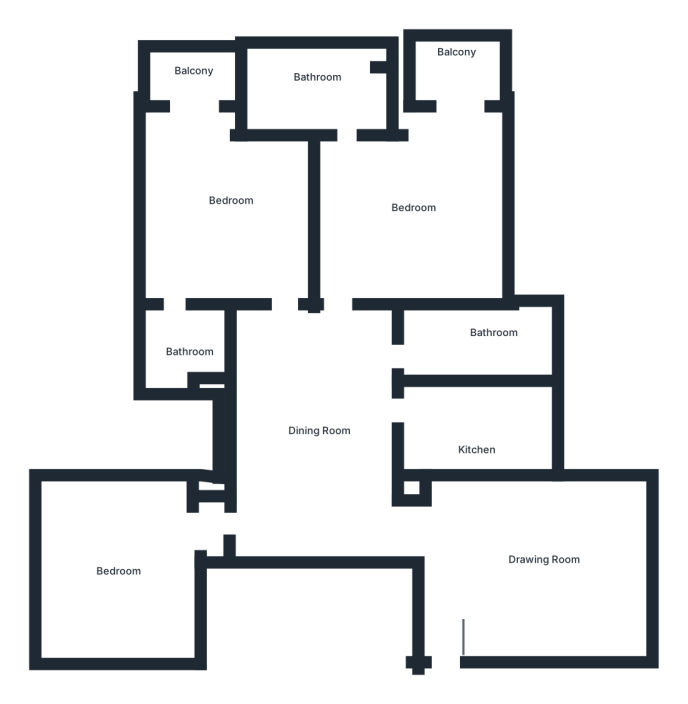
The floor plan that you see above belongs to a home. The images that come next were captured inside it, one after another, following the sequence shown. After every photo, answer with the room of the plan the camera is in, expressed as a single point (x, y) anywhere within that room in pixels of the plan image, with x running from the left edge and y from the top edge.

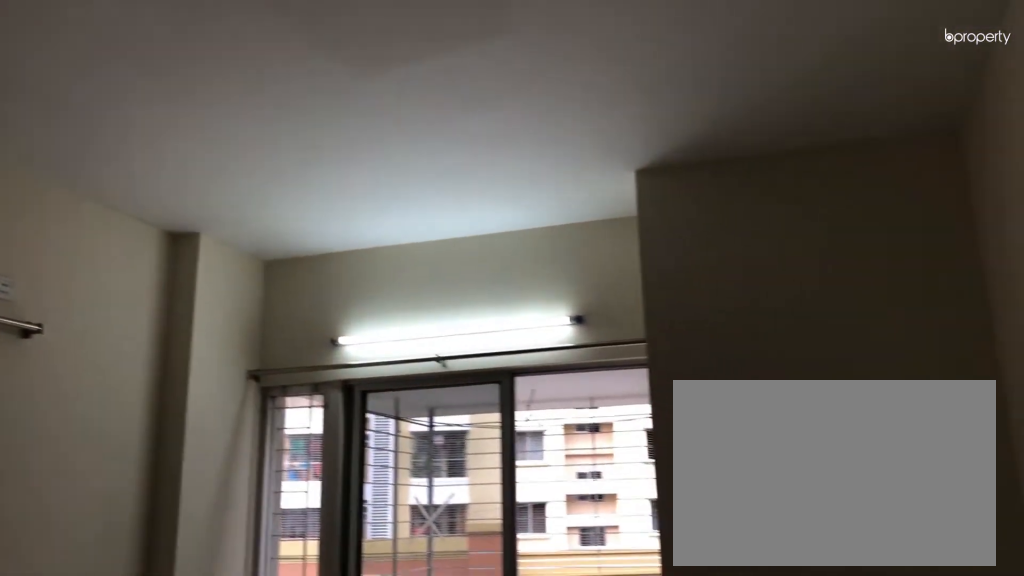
(230, 208)
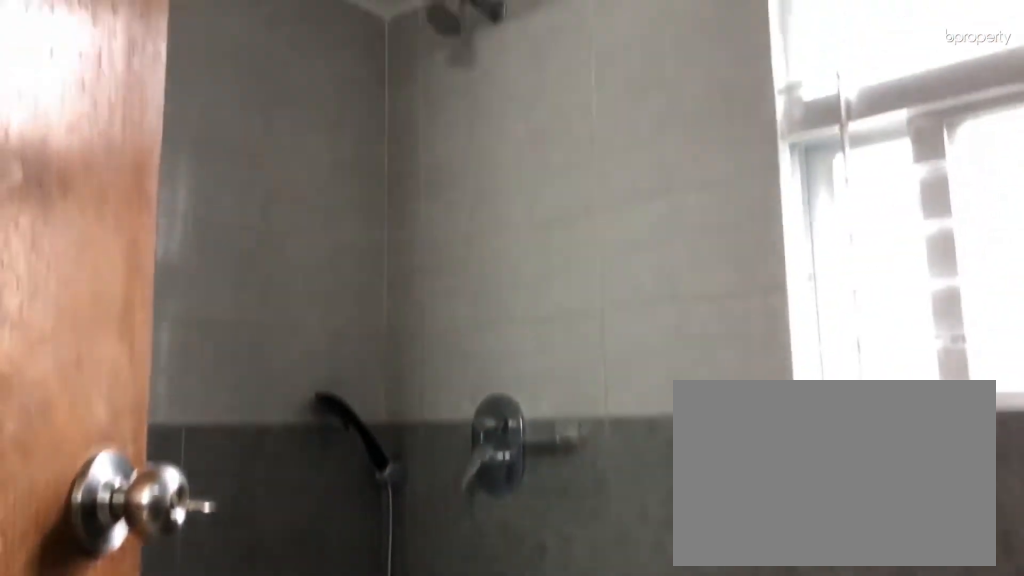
(314, 80)
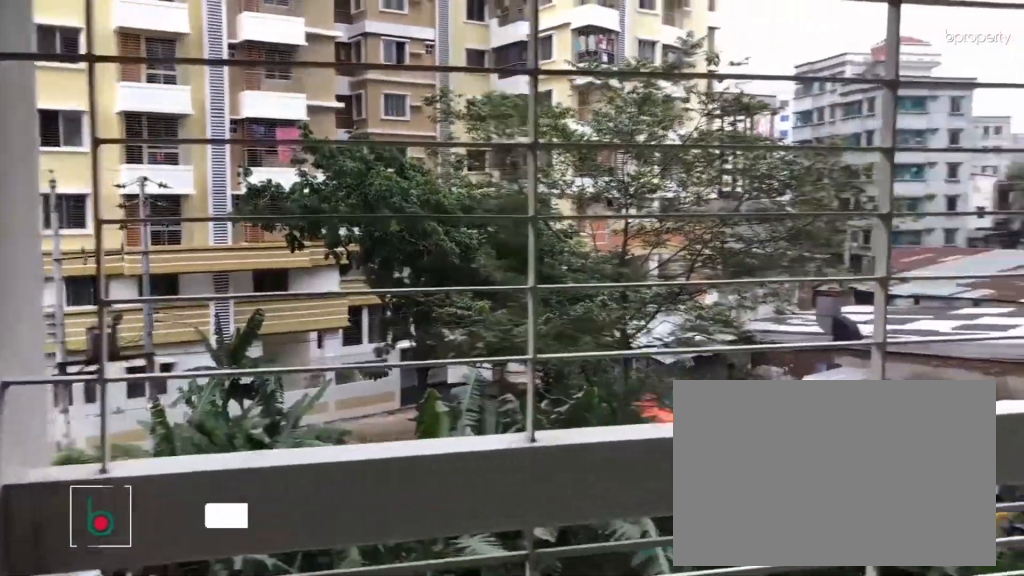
(457, 61)
